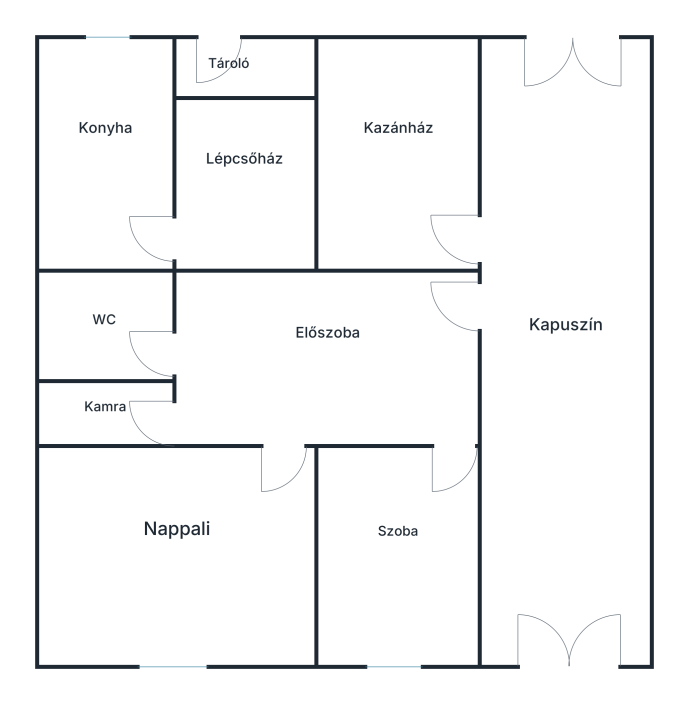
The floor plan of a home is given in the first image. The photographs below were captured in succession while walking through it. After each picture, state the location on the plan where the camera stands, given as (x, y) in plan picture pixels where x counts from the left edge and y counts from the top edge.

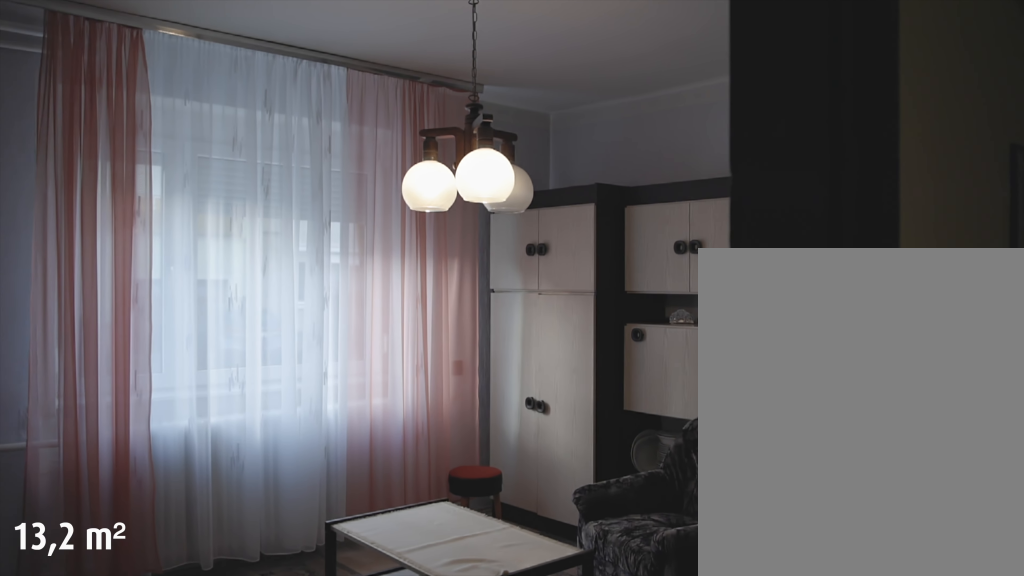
(282, 438)
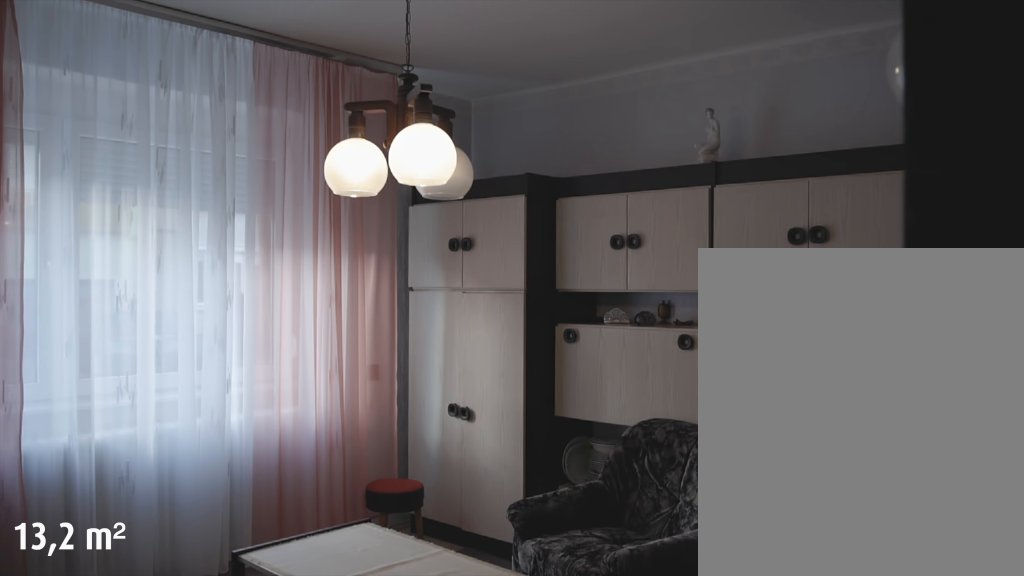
(283, 462)
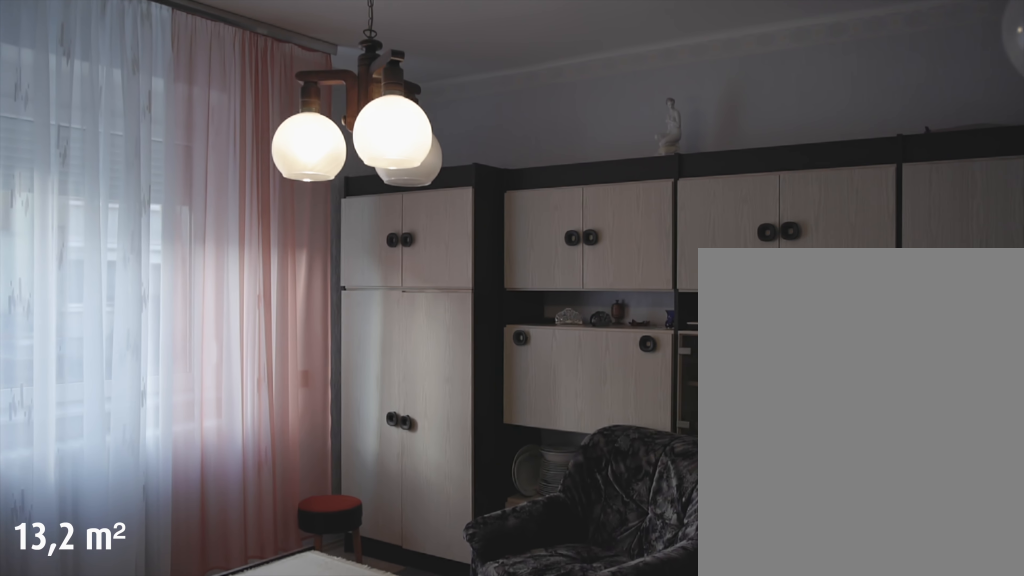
(283, 500)
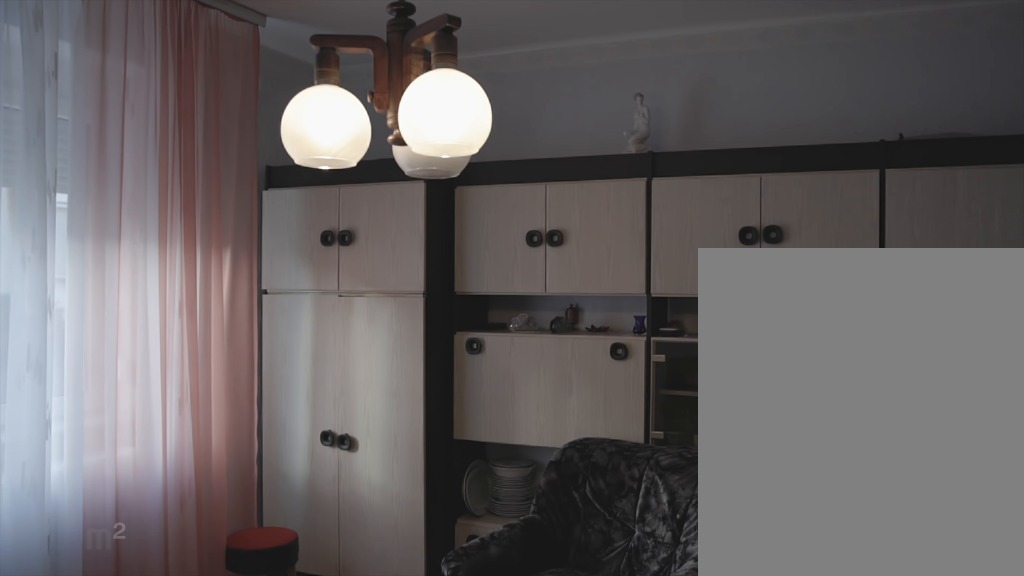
(283, 547)
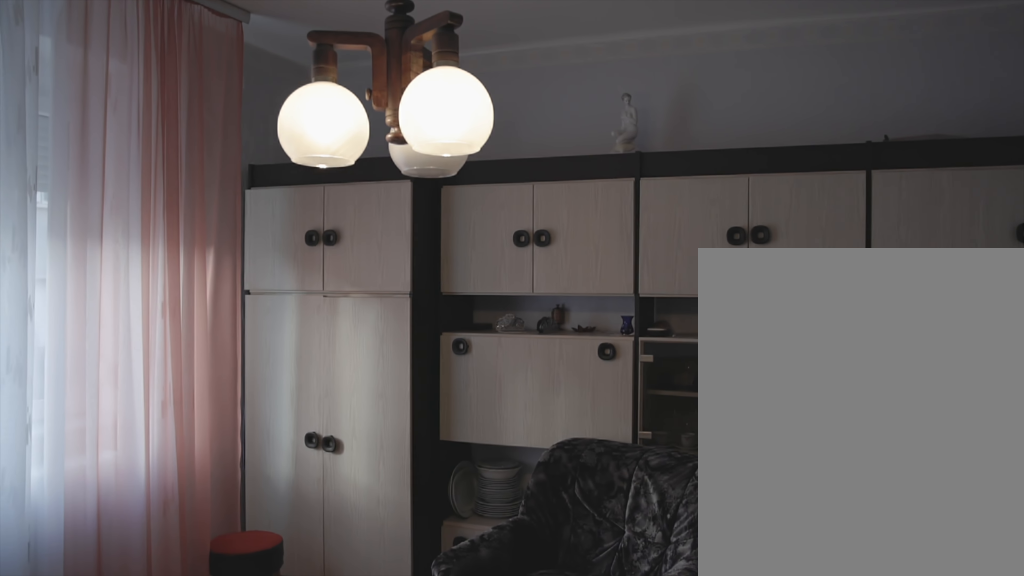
(283, 549)
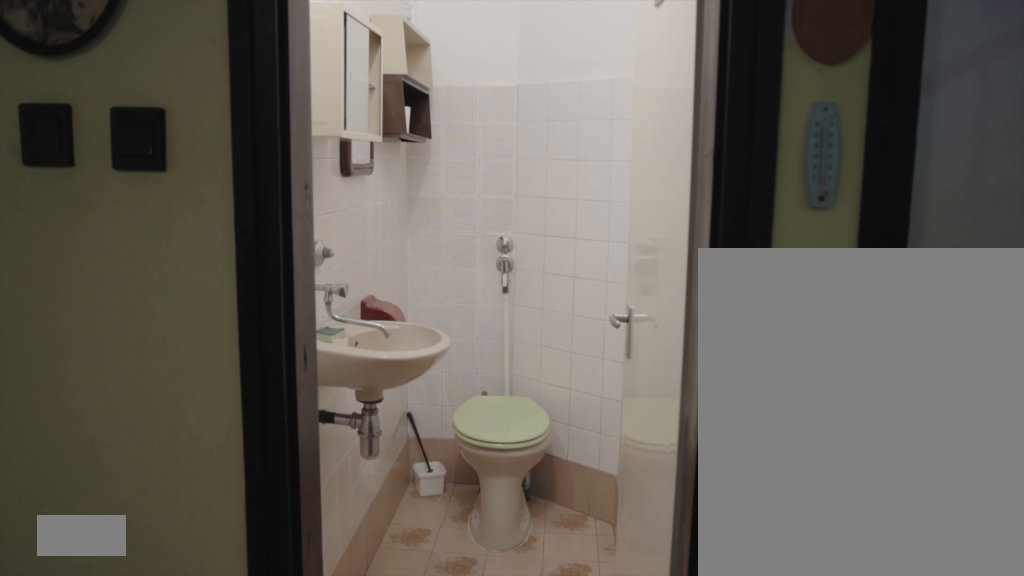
(192, 357)
